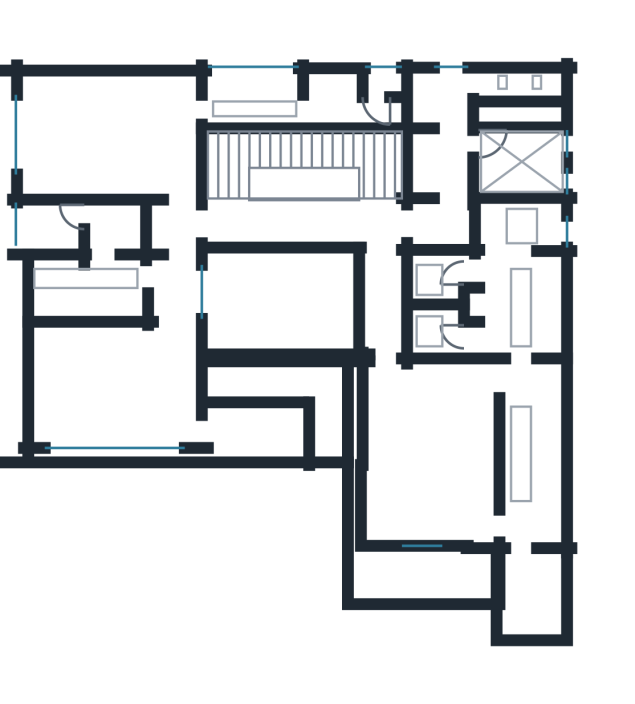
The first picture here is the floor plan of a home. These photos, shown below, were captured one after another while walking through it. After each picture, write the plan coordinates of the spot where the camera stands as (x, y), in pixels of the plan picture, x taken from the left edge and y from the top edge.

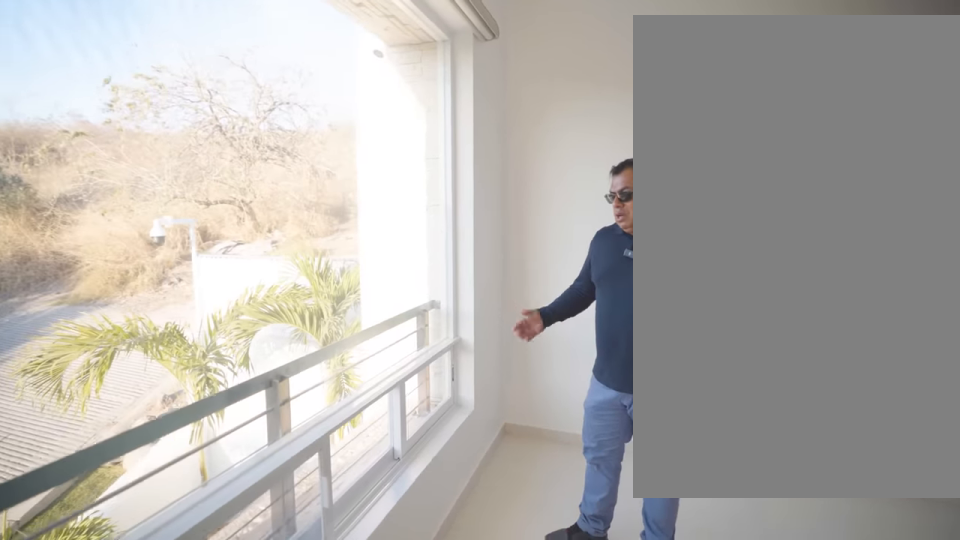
(57, 144)
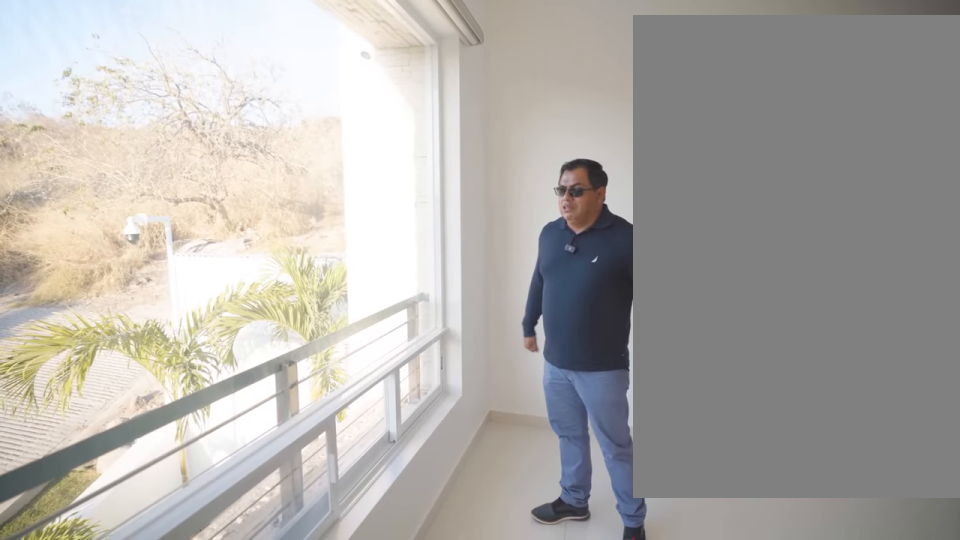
(57, 144)
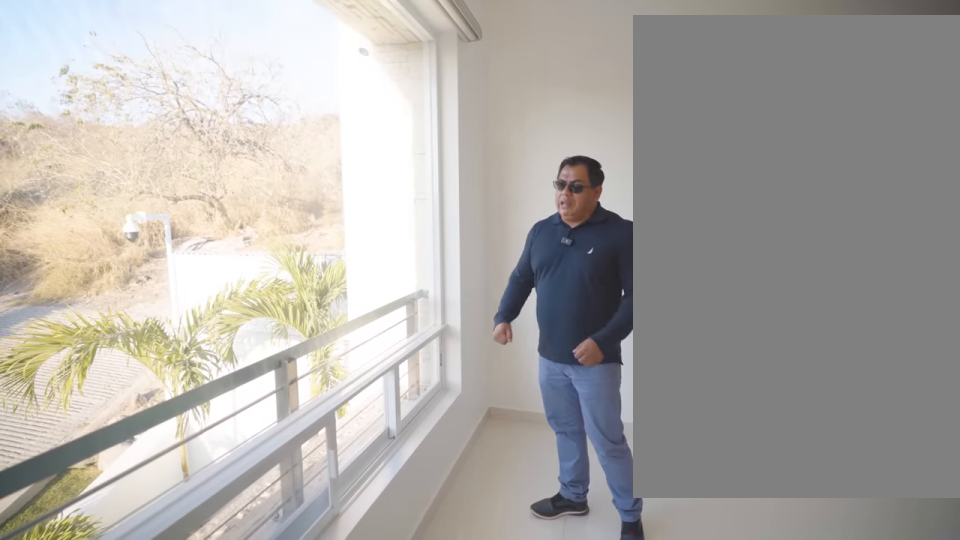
(57, 144)
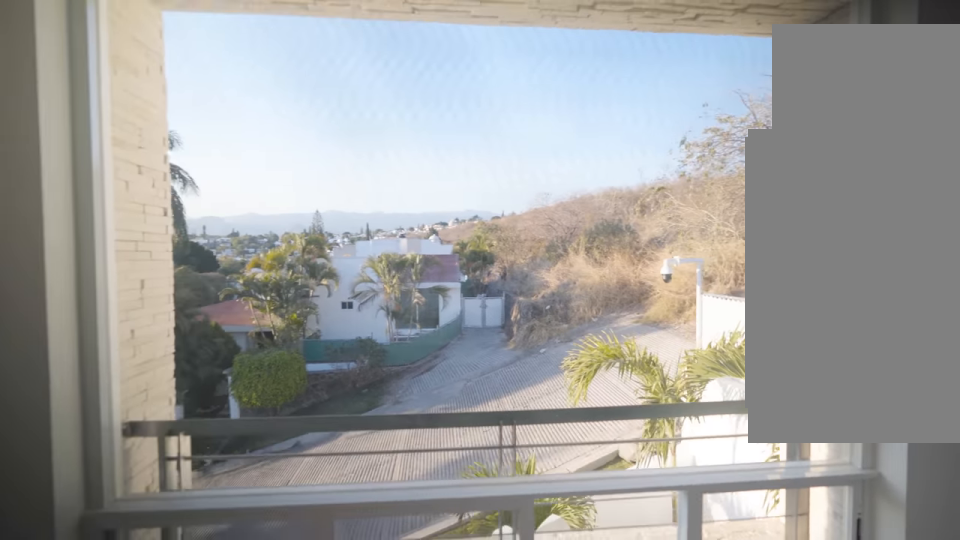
(128, 129)
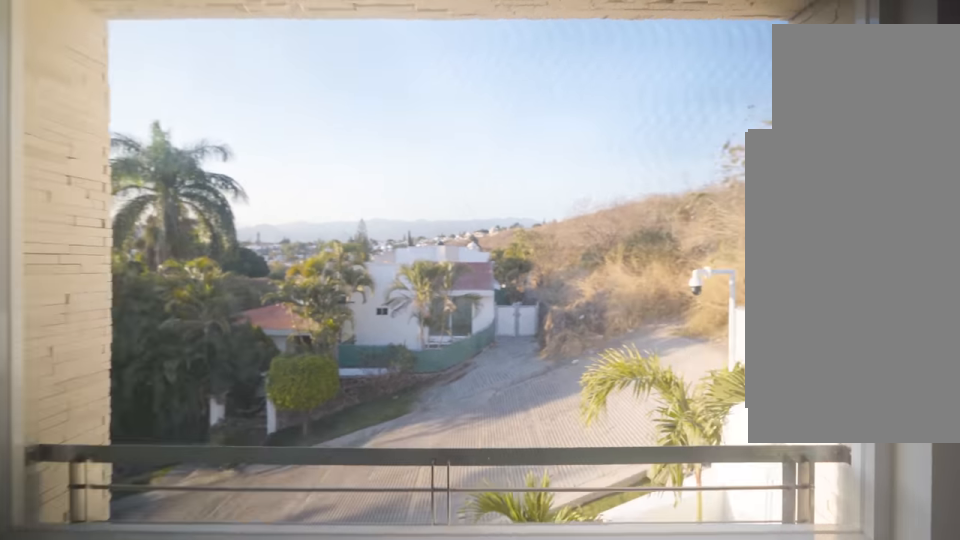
(98, 150)
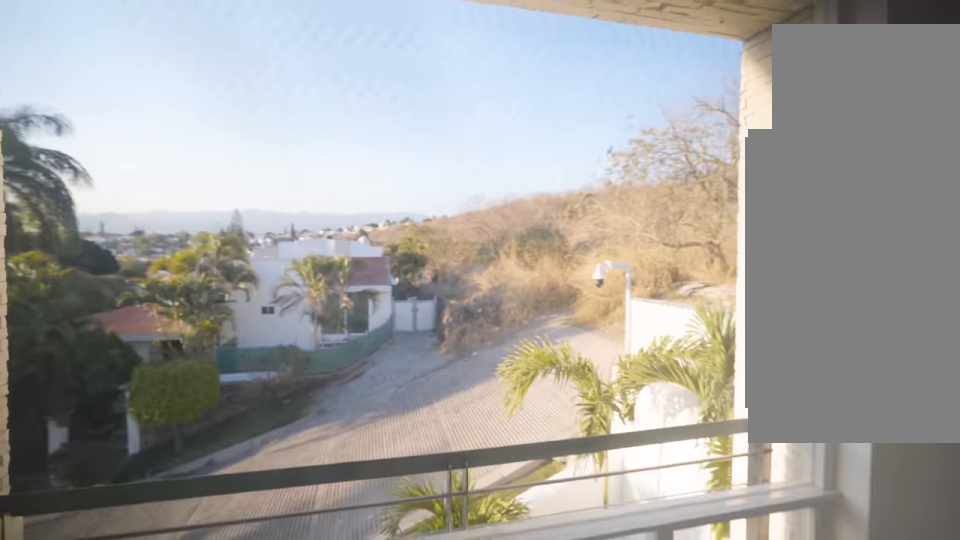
(98, 158)
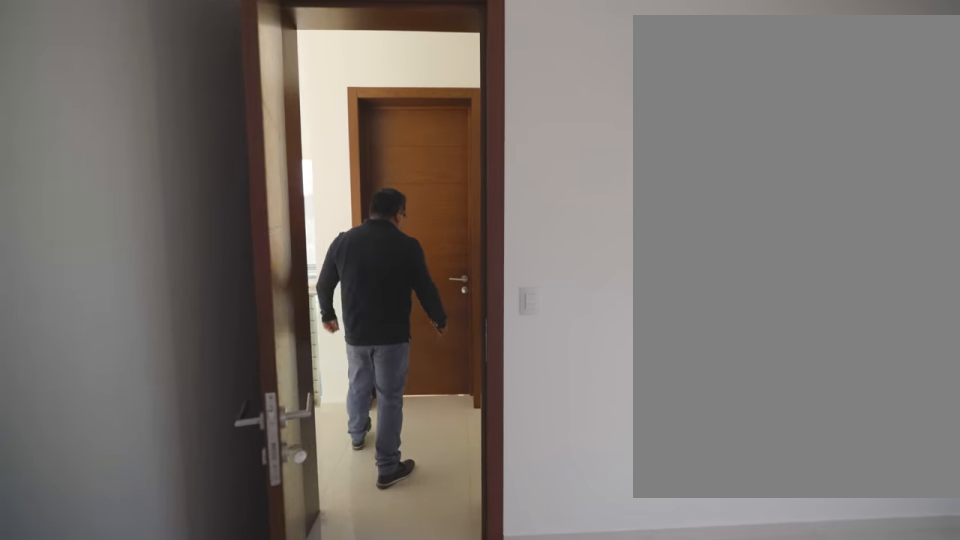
(184, 214)
